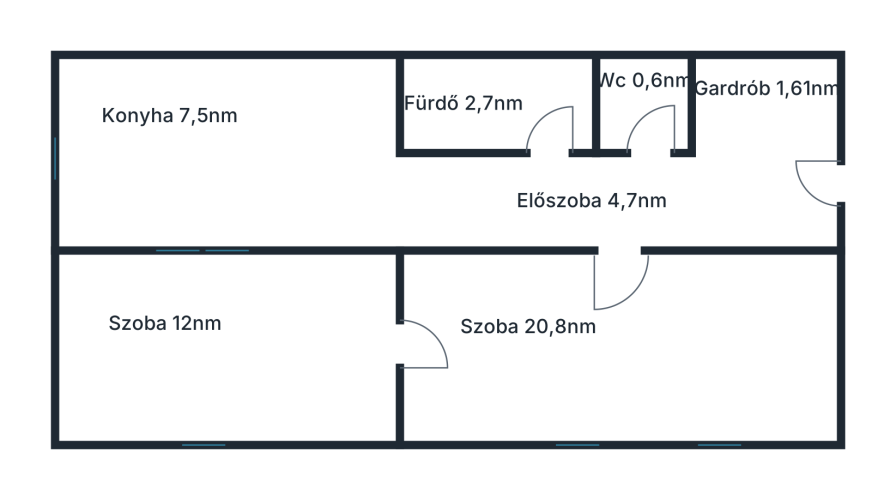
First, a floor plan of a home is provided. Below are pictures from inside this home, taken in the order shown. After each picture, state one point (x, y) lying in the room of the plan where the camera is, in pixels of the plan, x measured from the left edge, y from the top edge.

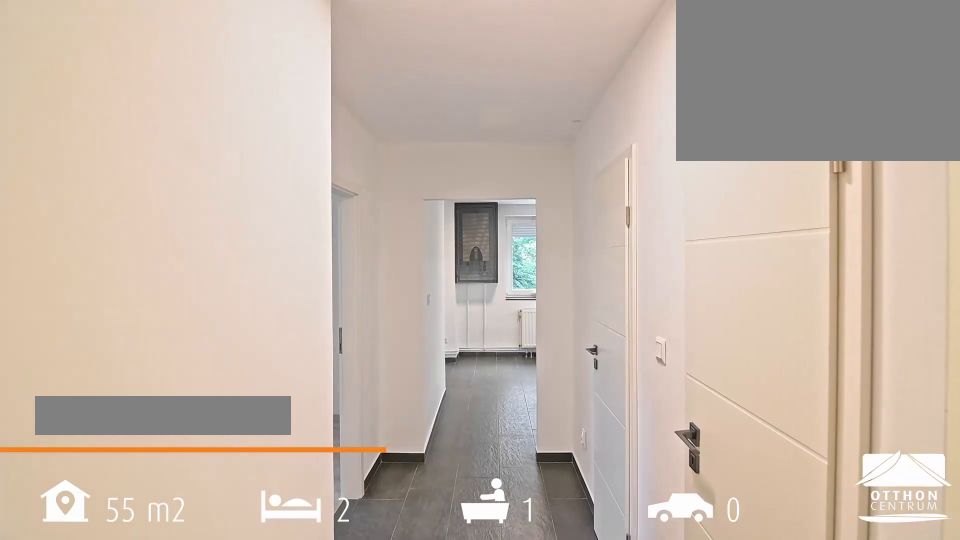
(767, 153)
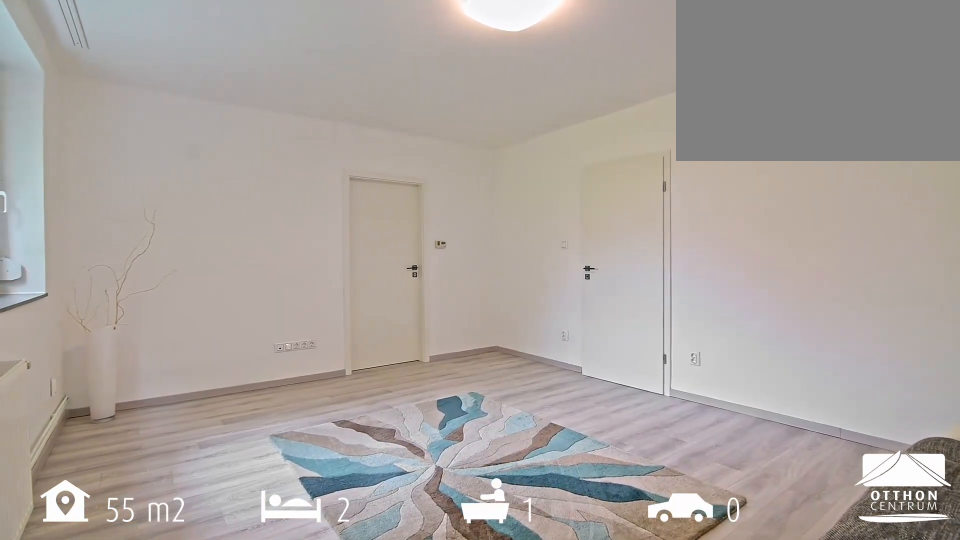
(618, 349)
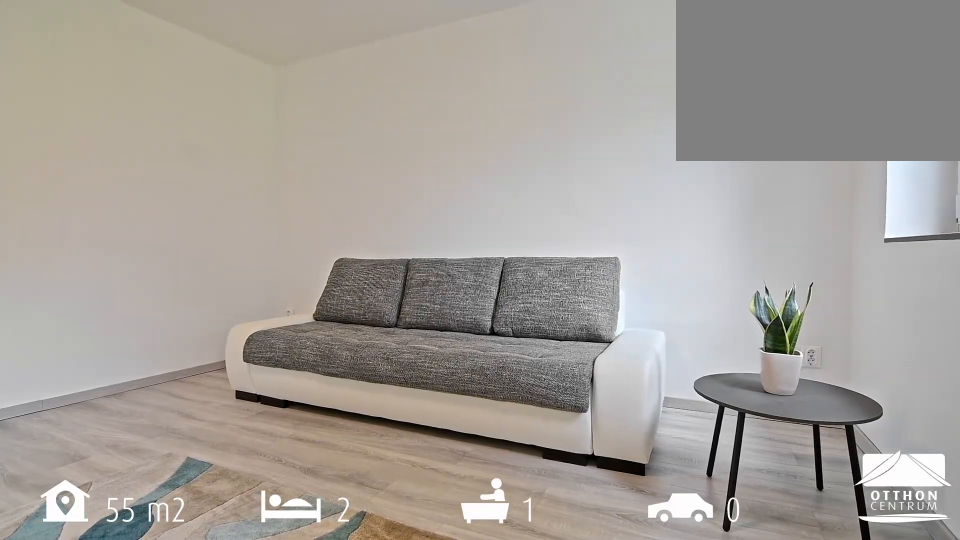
(618, 349)
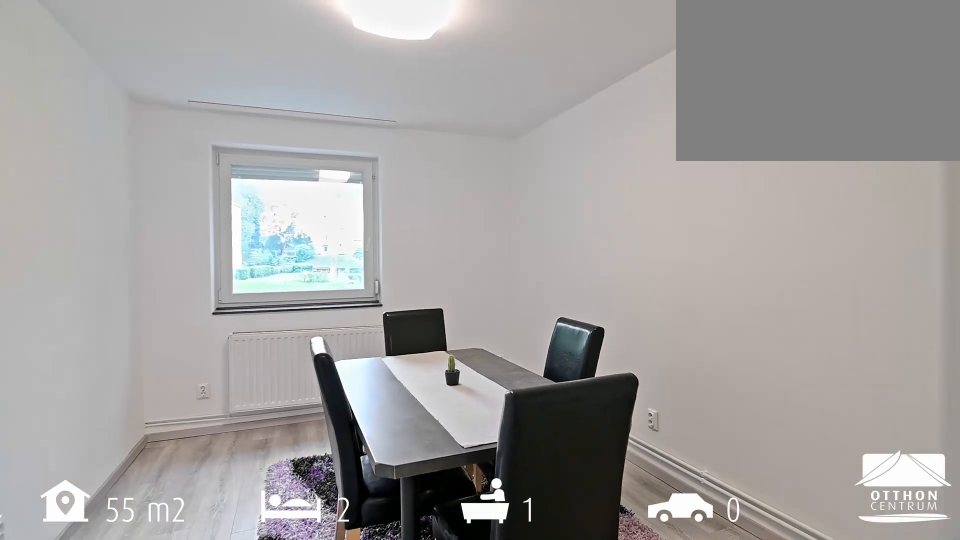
(224, 349)
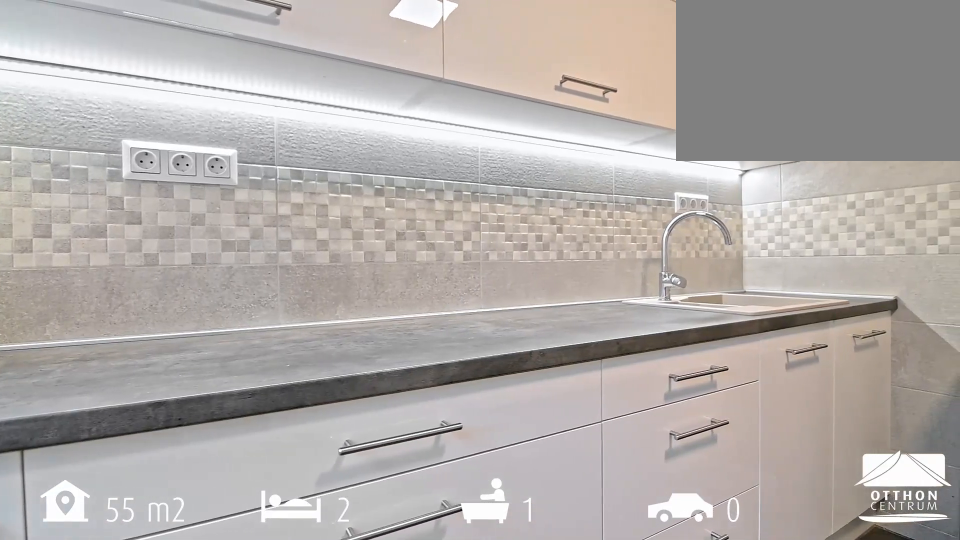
(224, 159)
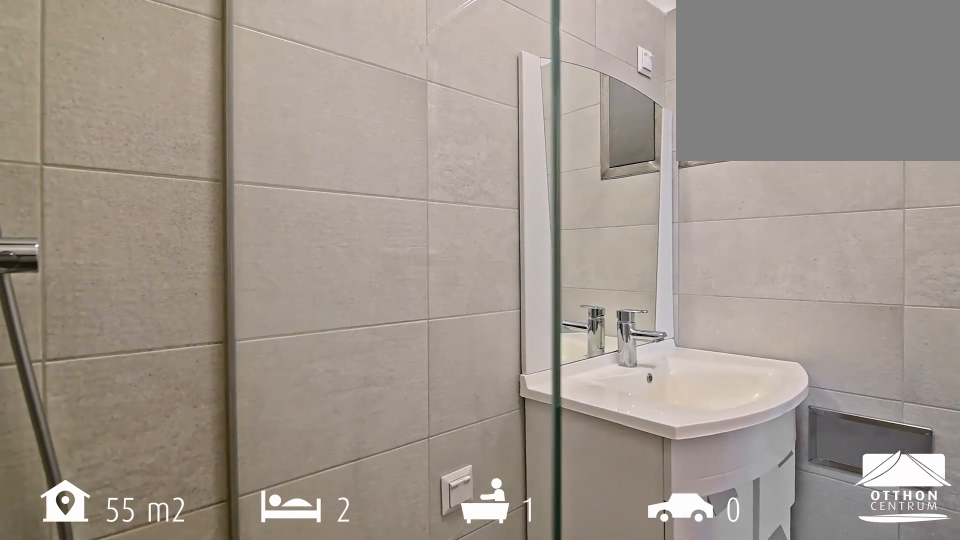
(498, 104)
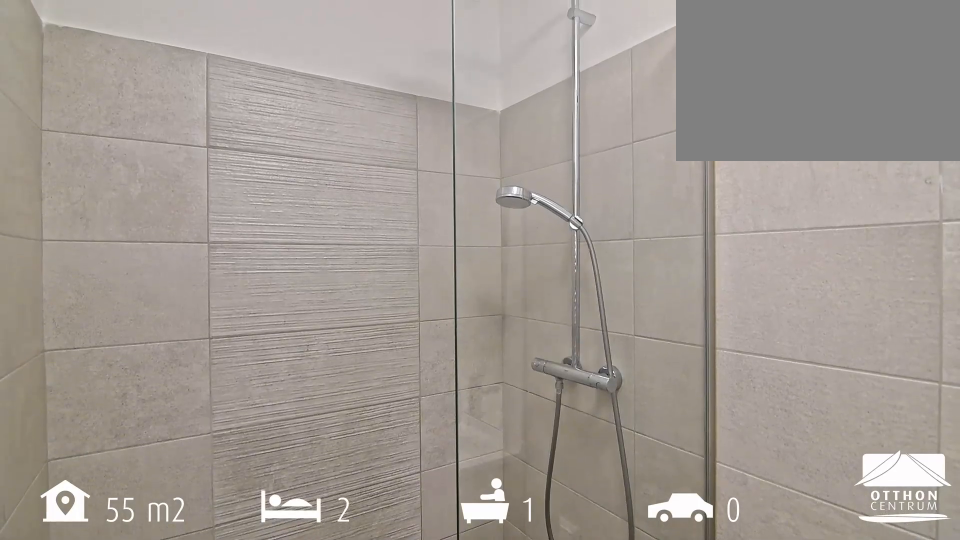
(498, 104)
